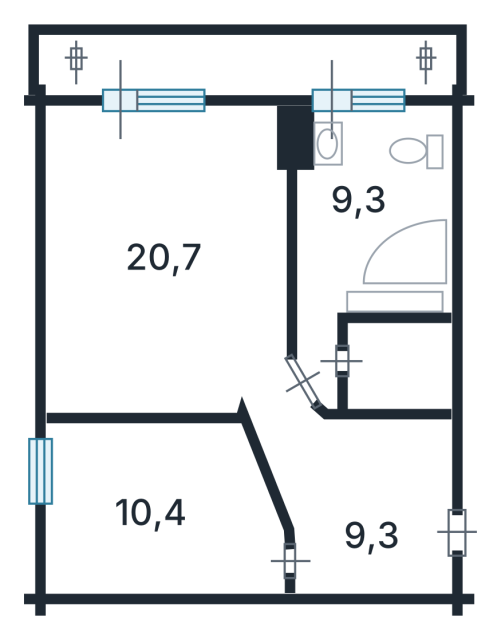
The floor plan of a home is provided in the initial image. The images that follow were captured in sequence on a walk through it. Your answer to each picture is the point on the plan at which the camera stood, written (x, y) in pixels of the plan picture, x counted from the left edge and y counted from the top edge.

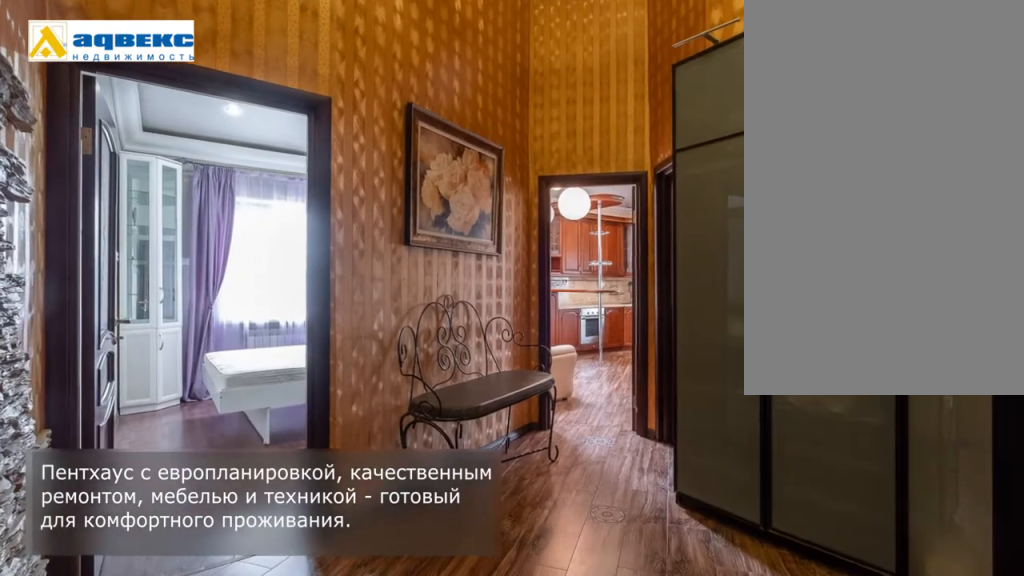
(374, 527)
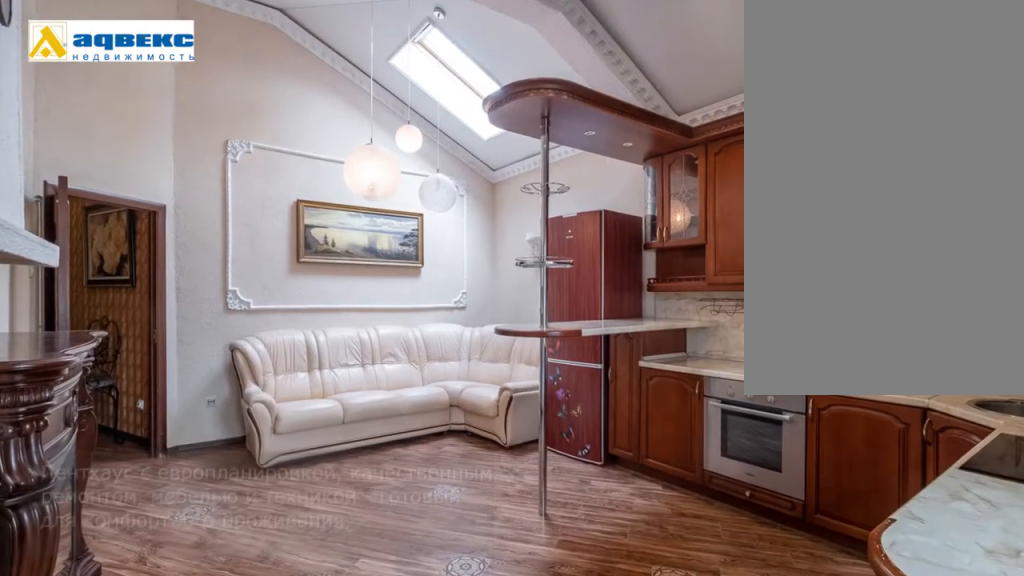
(159, 260)
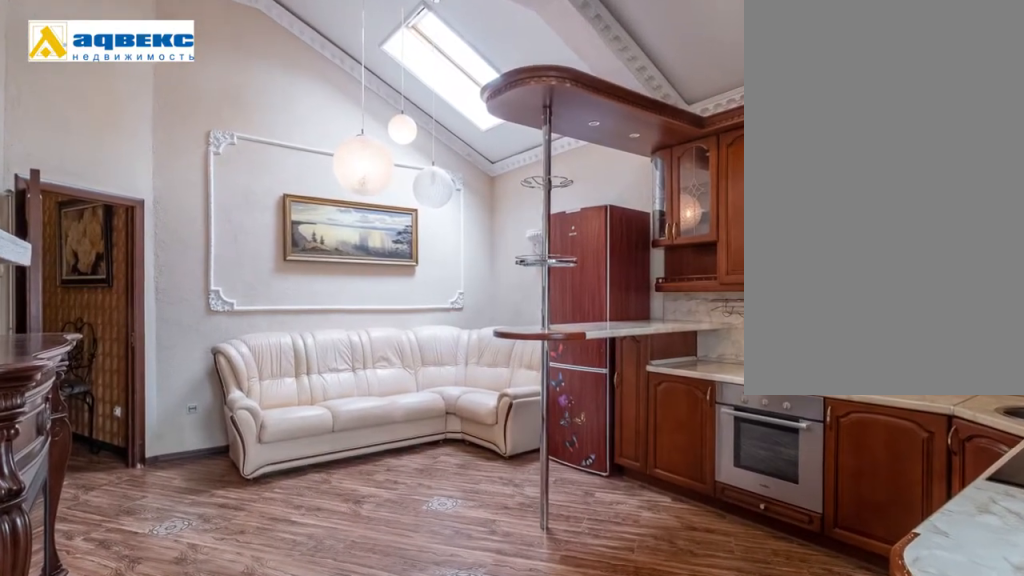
(160, 260)
